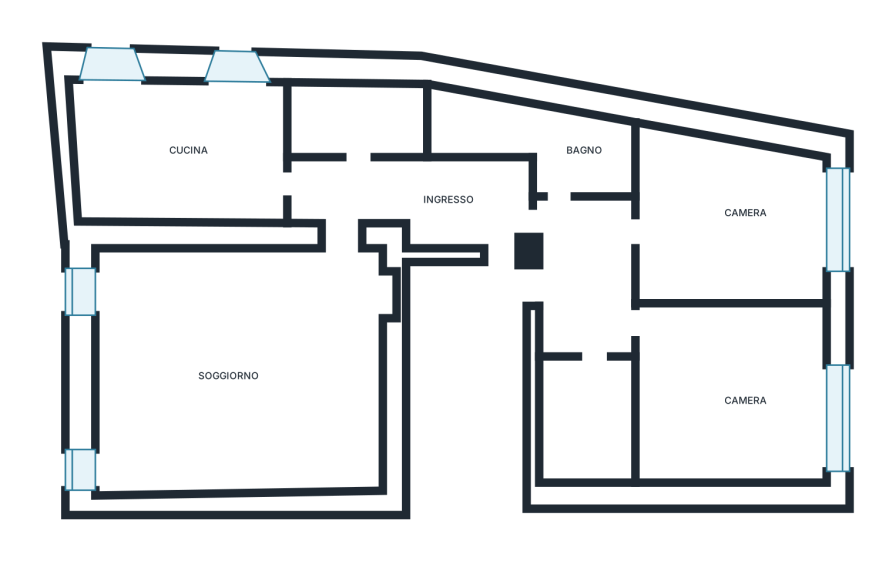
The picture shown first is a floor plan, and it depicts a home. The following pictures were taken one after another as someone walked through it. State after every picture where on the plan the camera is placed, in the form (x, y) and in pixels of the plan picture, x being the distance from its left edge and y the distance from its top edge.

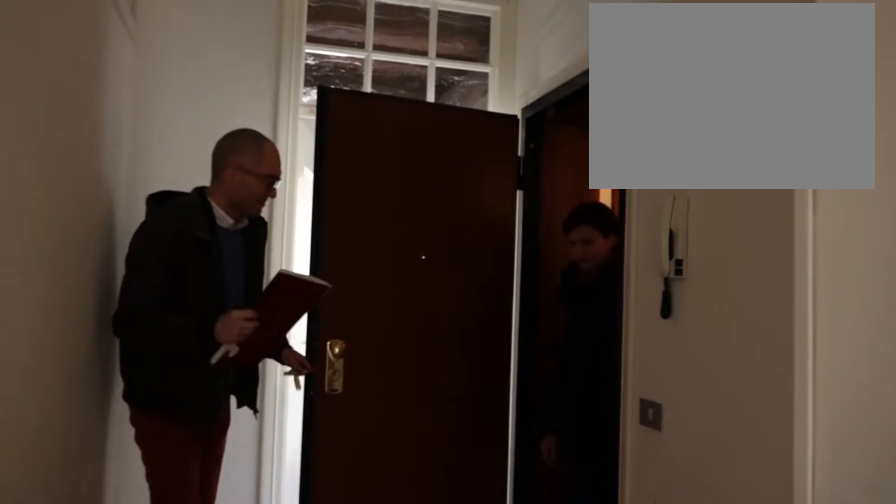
(464, 218)
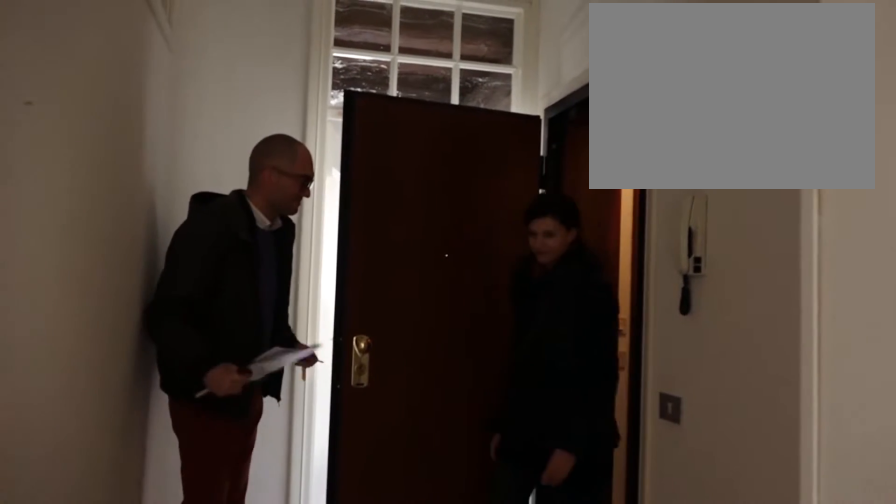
(457, 217)
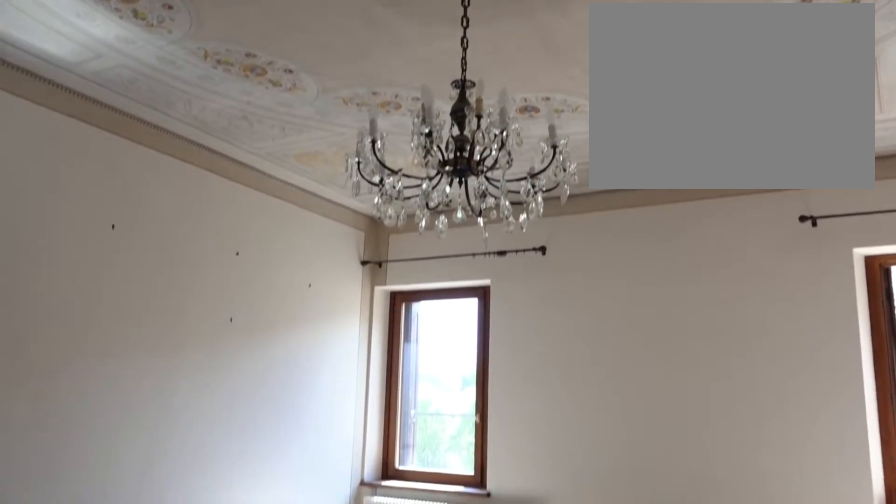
(337, 289)
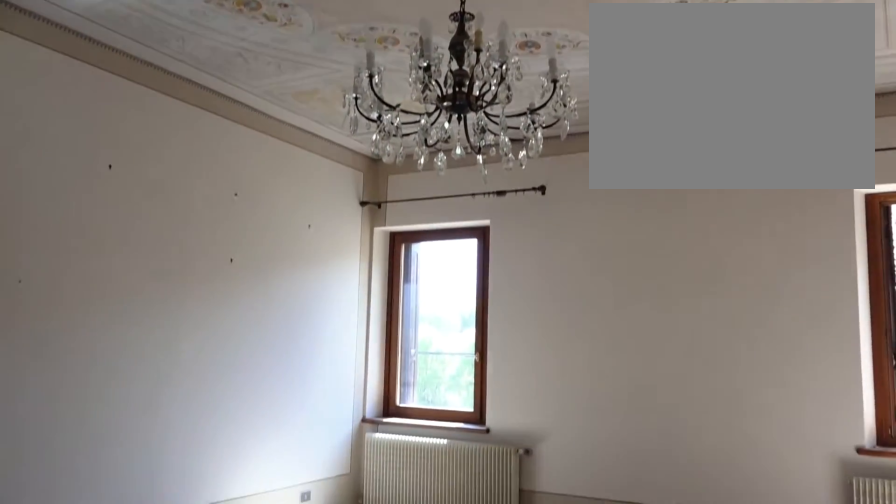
(339, 296)
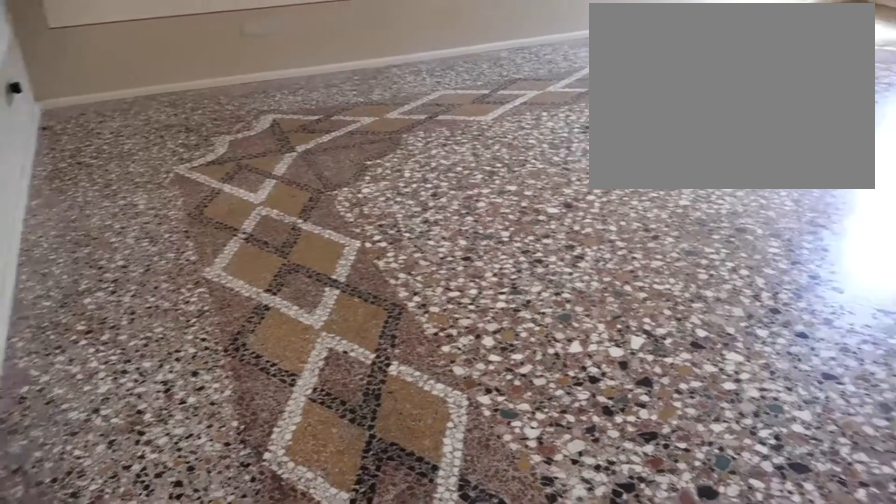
(340, 296)
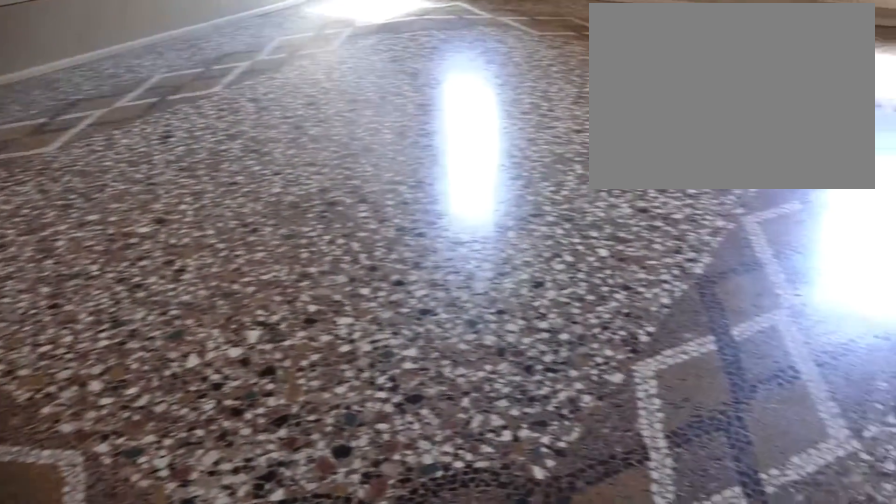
(339, 294)
